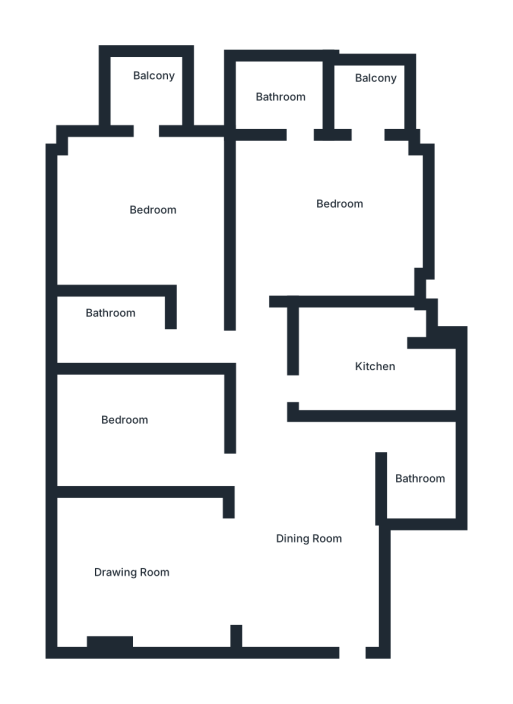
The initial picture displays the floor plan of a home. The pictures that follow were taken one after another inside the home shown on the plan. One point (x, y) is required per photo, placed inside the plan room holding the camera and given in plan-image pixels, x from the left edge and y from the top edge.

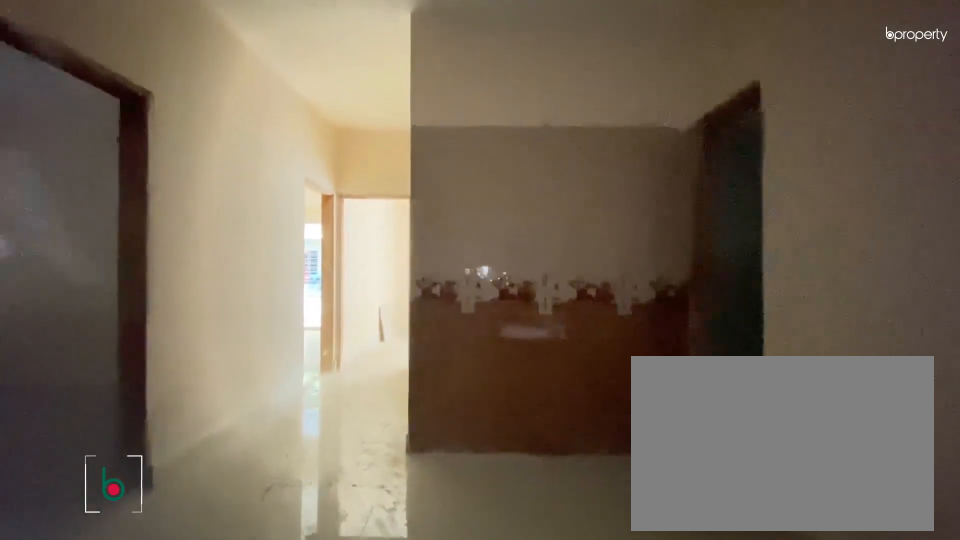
(303, 542)
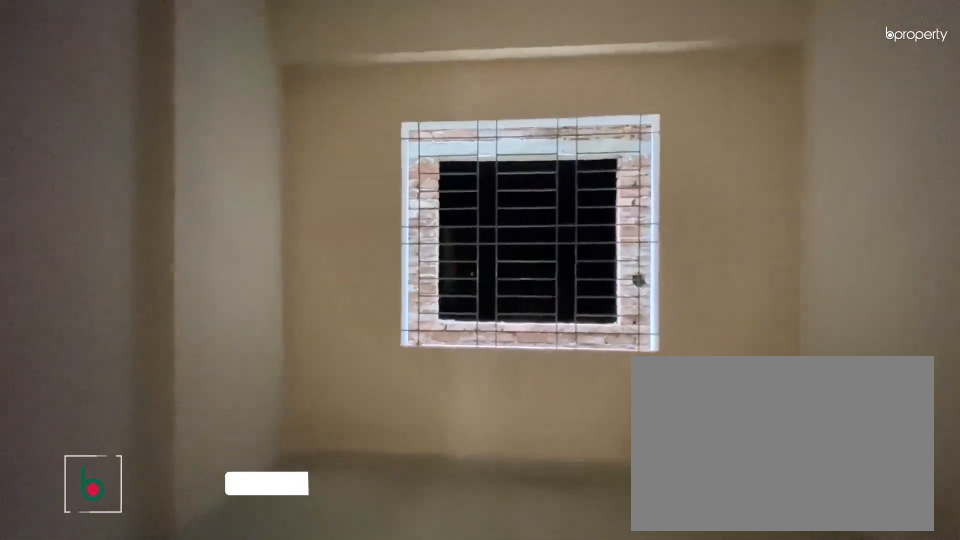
(152, 568)
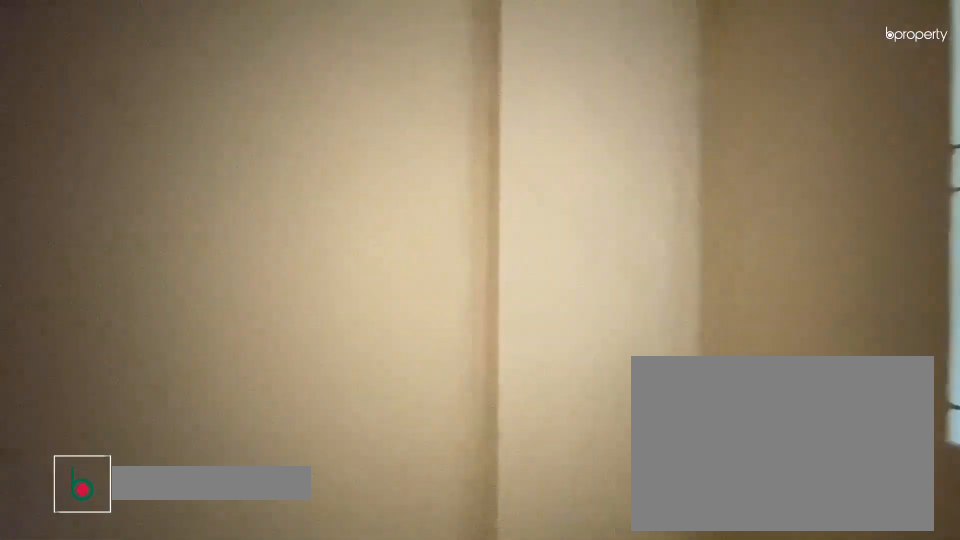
(152, 568)
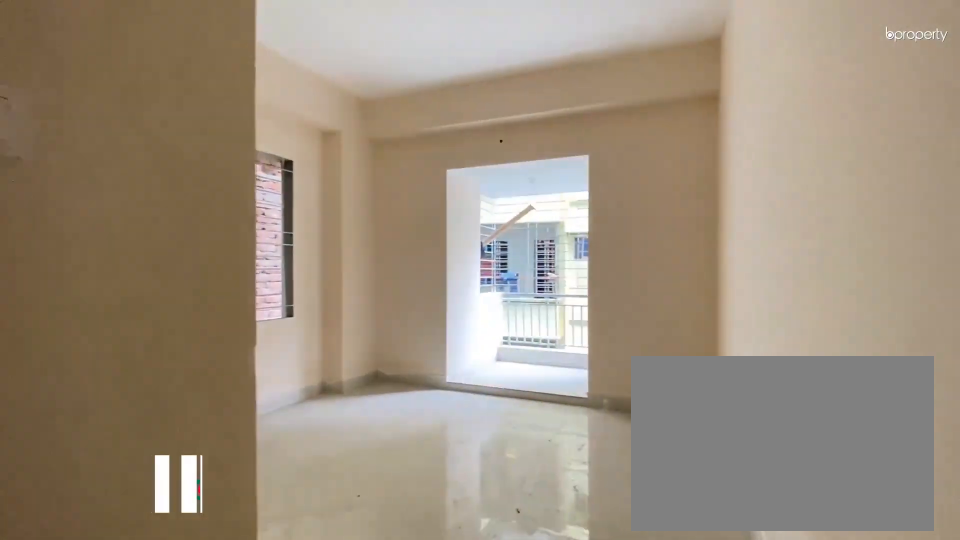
(204, 316)
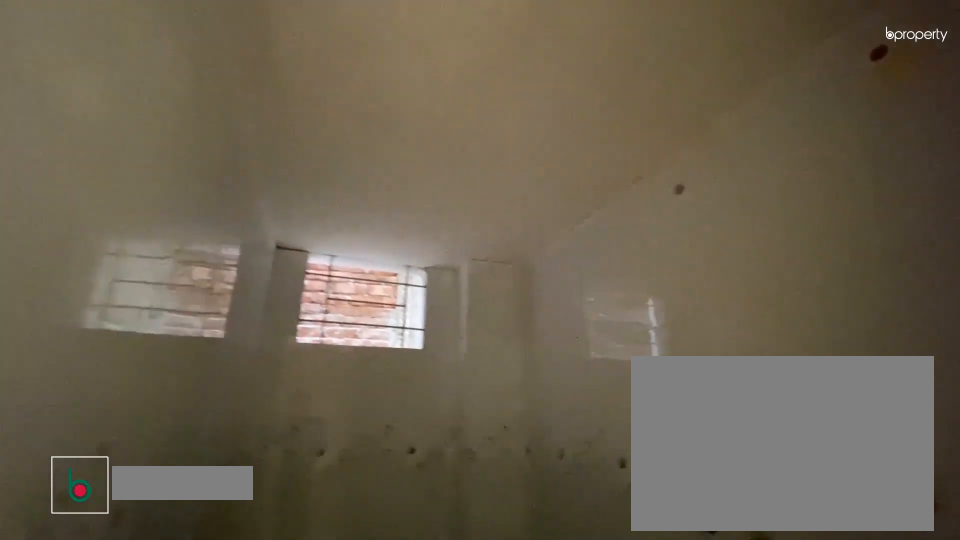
(119, 331)
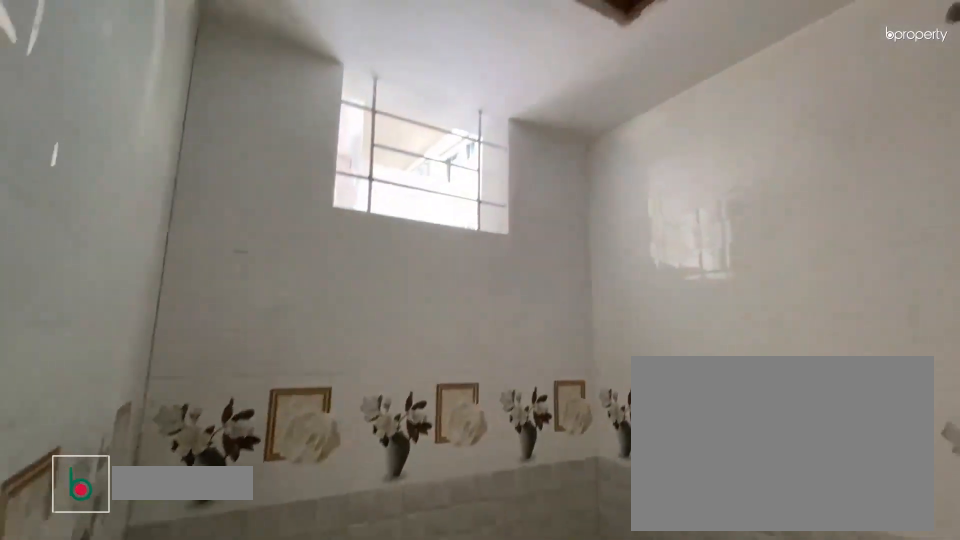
(286, 99)
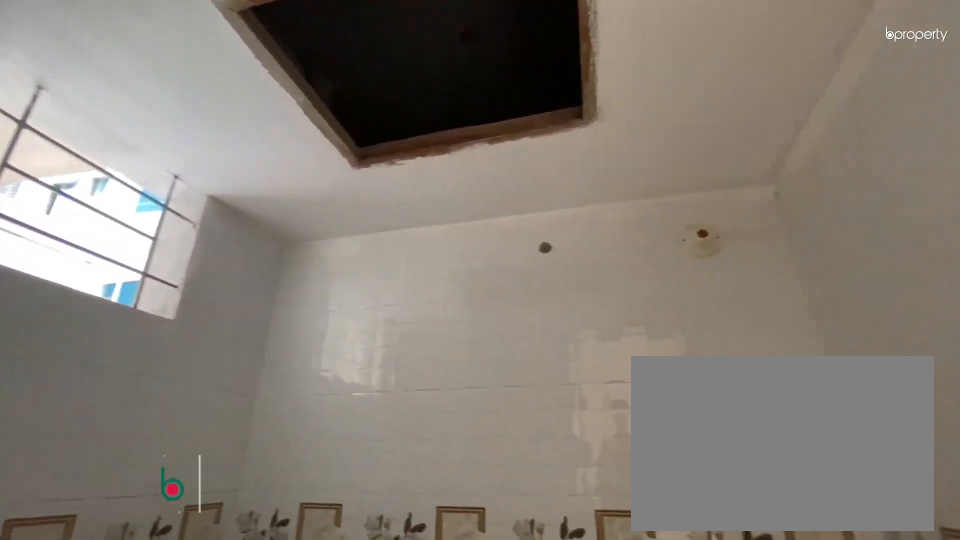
(286, 99)
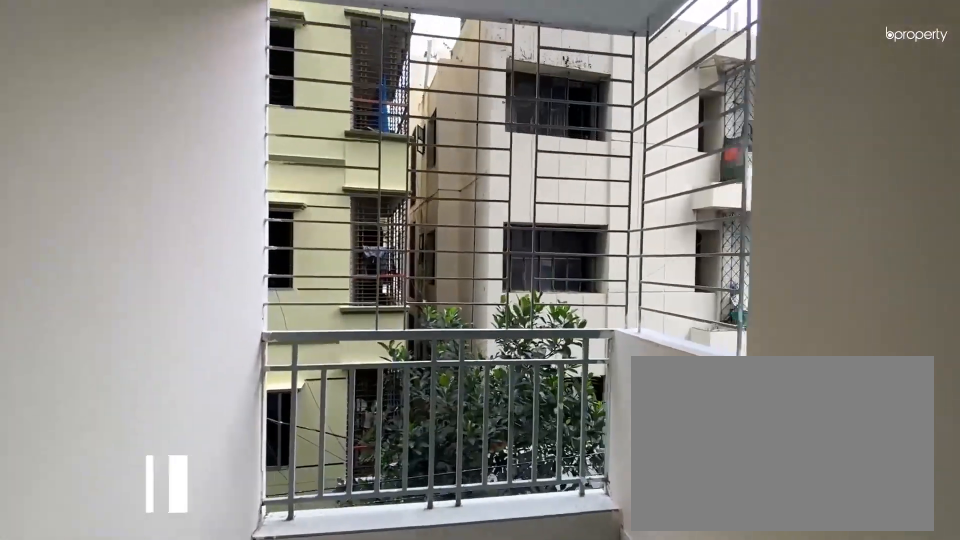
(367, 96)
